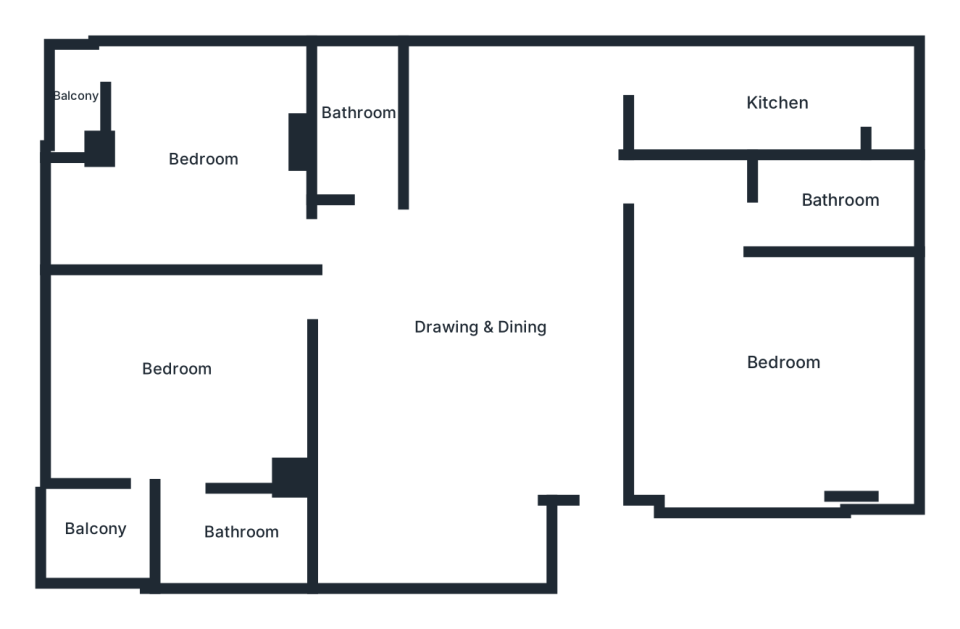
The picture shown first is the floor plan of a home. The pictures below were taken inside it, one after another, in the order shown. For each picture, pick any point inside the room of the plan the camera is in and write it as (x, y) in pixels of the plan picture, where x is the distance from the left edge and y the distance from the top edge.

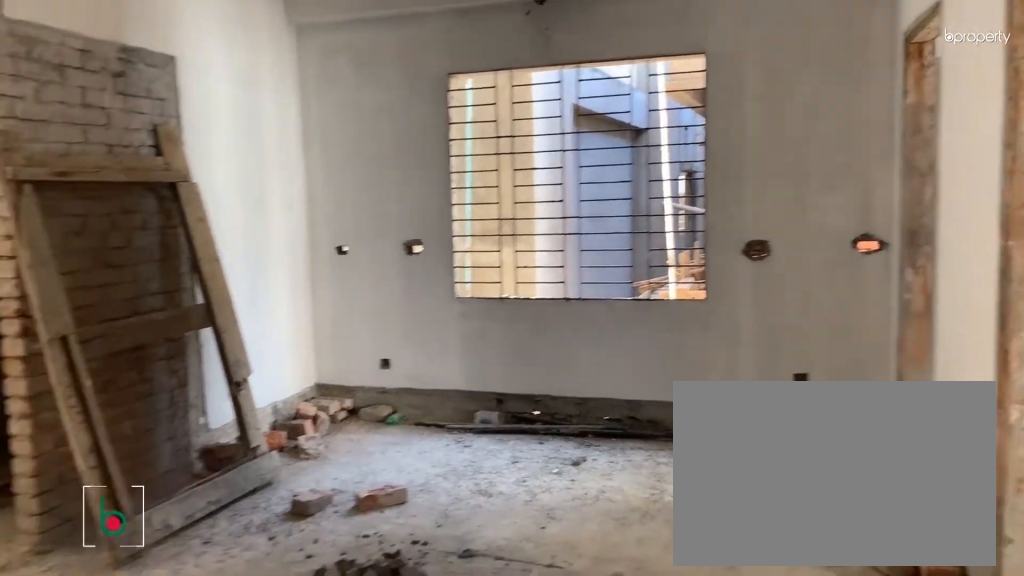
(483, 326)
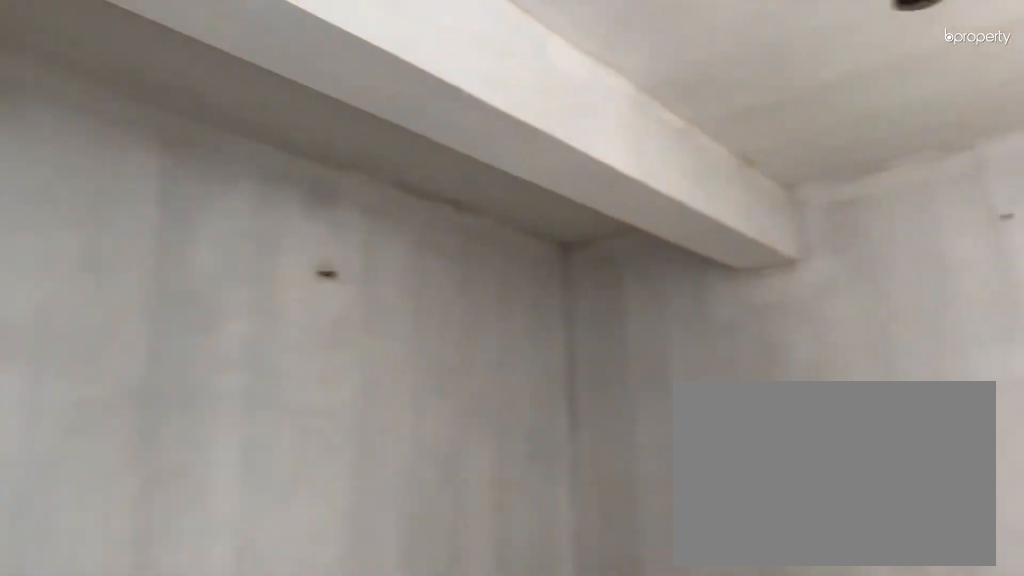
(483, 326)
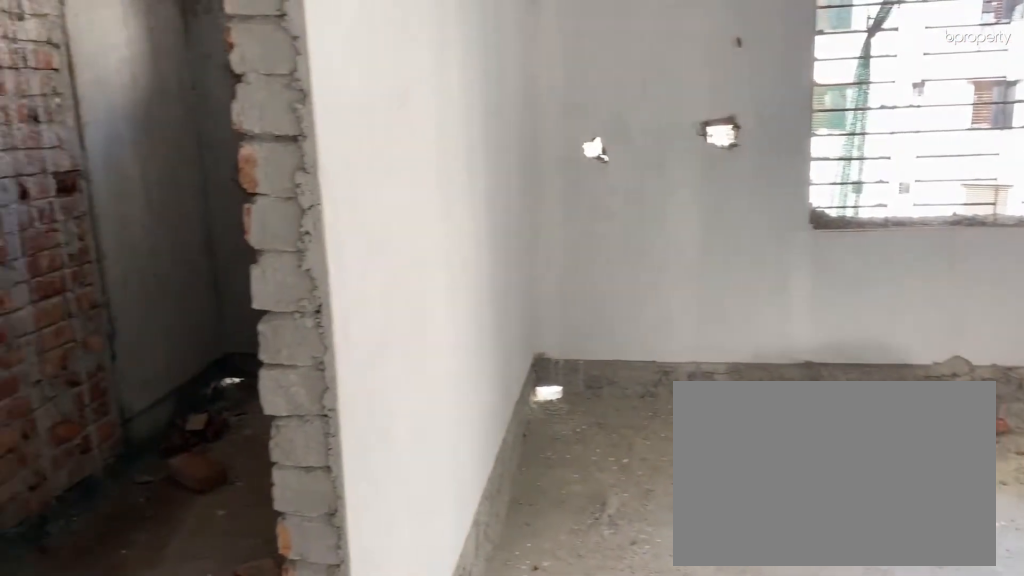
(783, 361)
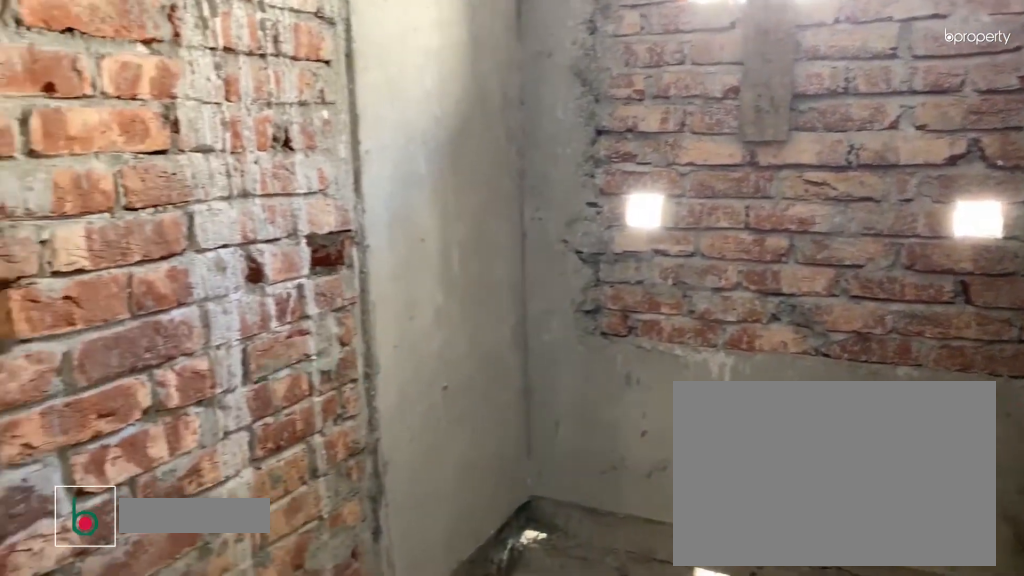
(843, 196)
